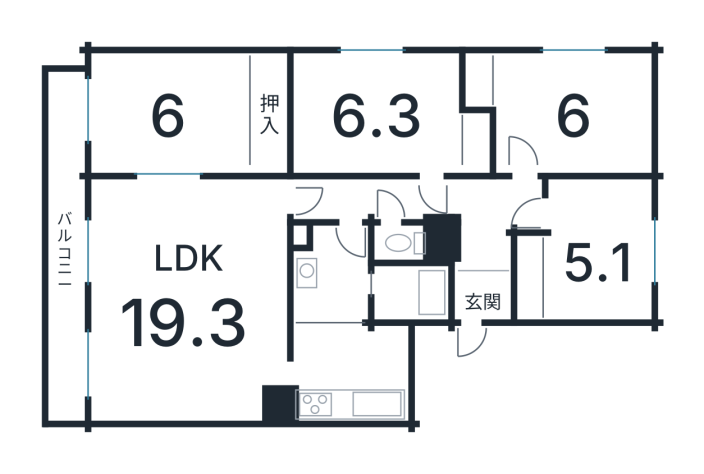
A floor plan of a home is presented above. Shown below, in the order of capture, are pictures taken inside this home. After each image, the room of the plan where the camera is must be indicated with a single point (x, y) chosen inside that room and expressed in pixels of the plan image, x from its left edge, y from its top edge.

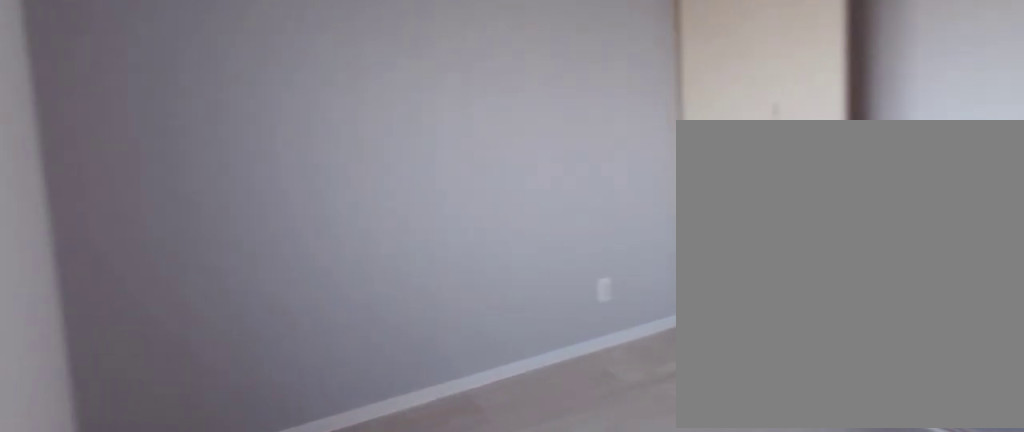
(590, 261)
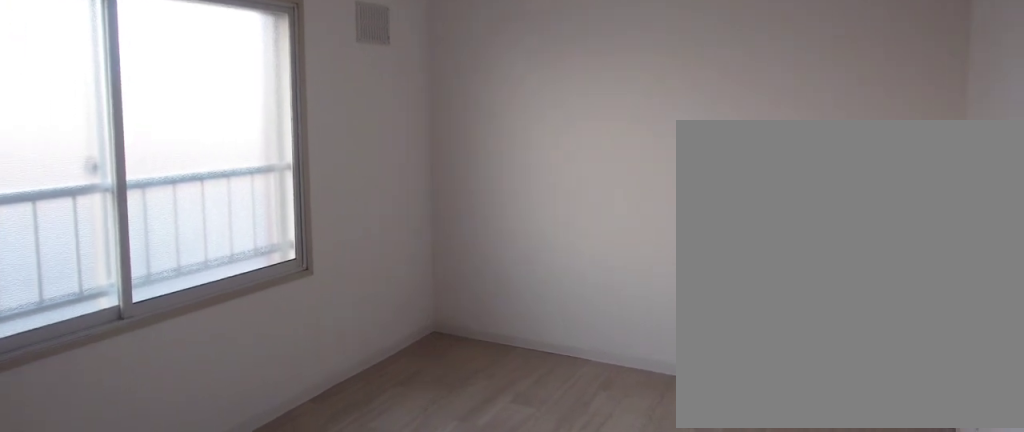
(565, 121)
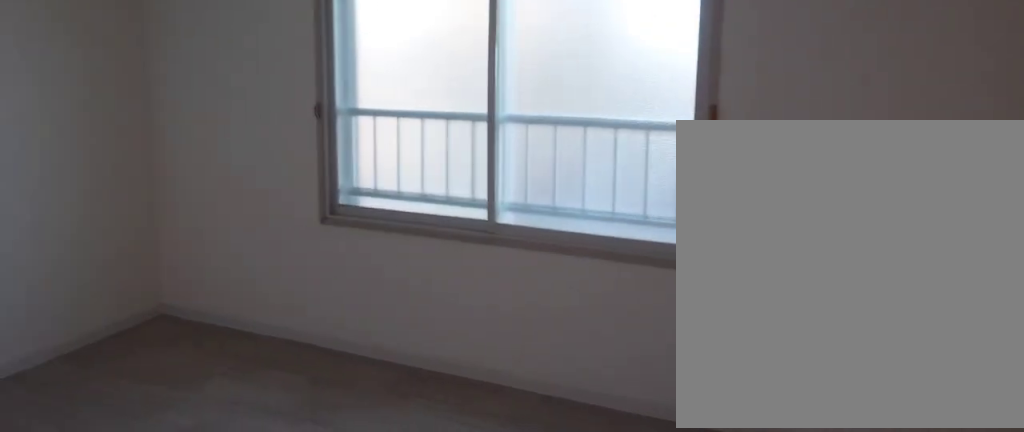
(364, 121)
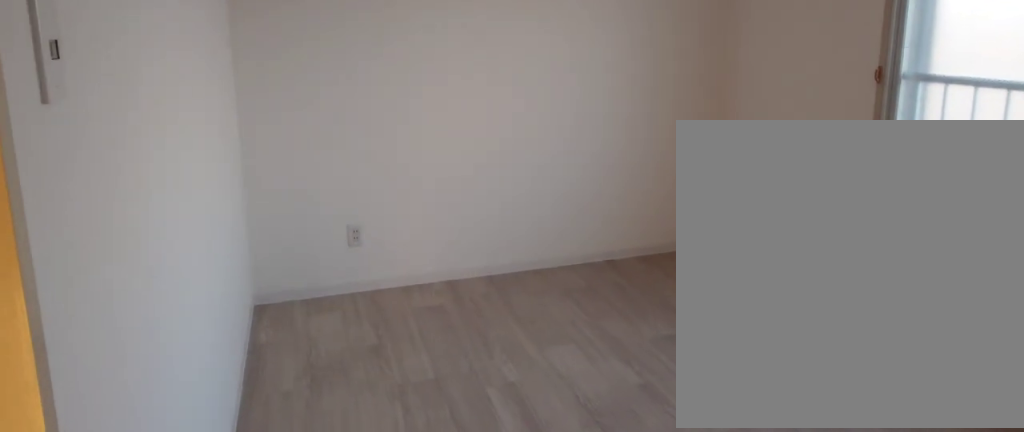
(364, 121)
